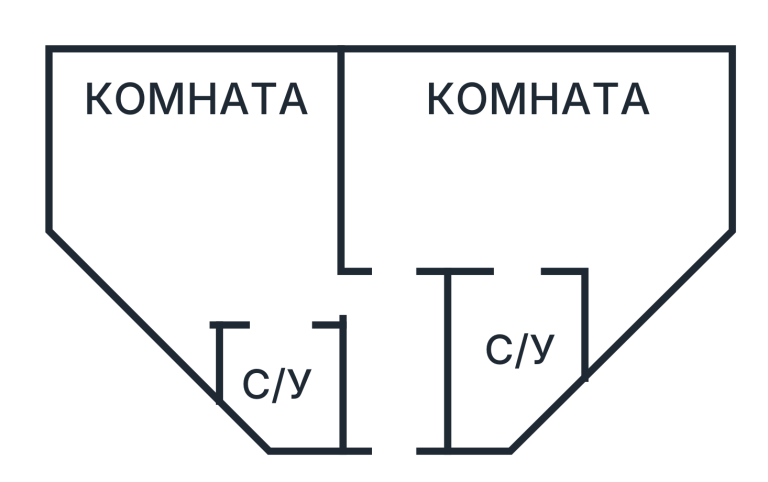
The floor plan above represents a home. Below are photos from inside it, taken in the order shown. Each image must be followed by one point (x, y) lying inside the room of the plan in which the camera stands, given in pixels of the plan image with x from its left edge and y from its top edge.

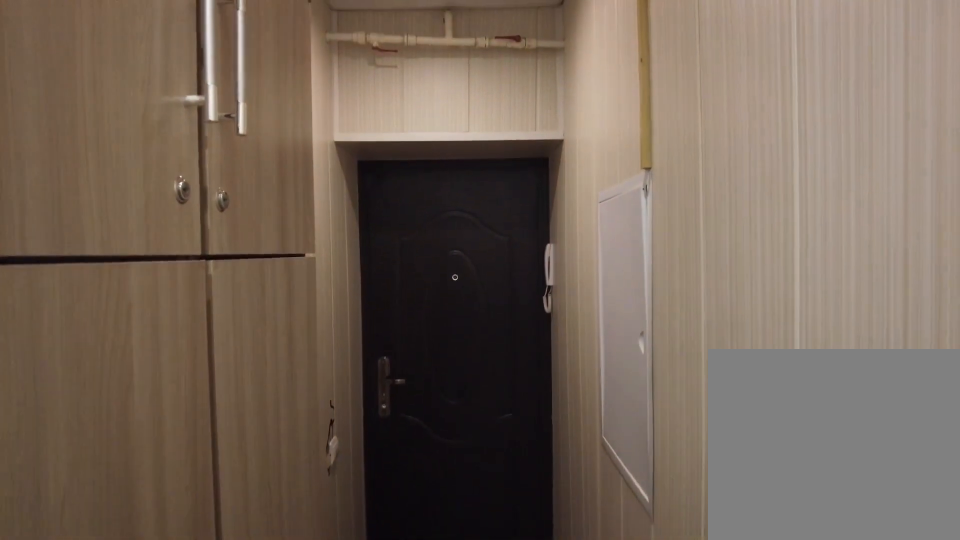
(403, 380)
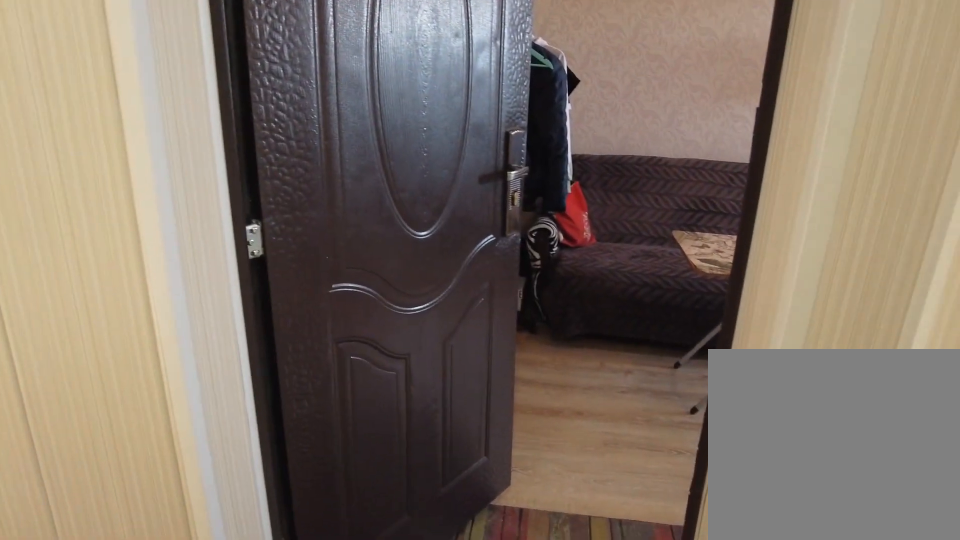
(403, 380)
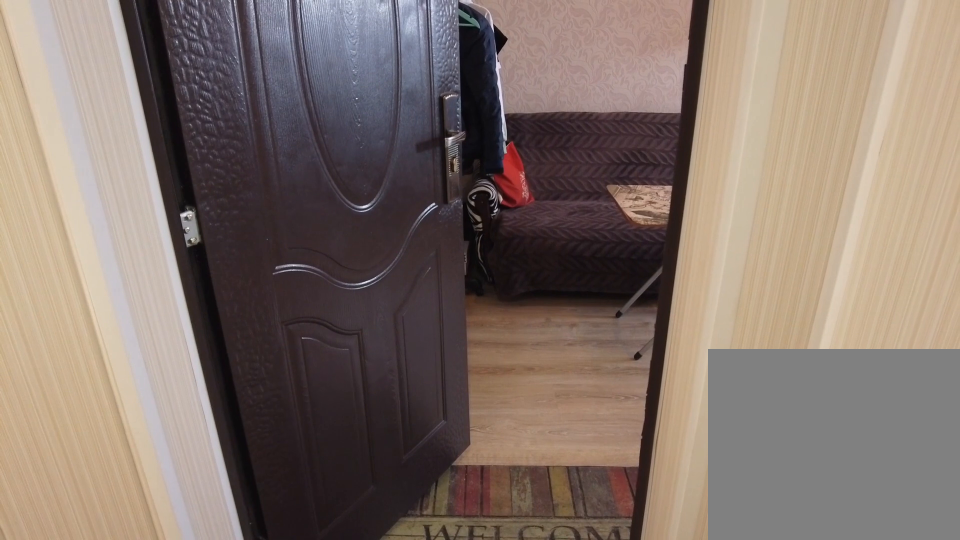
(403, 380)
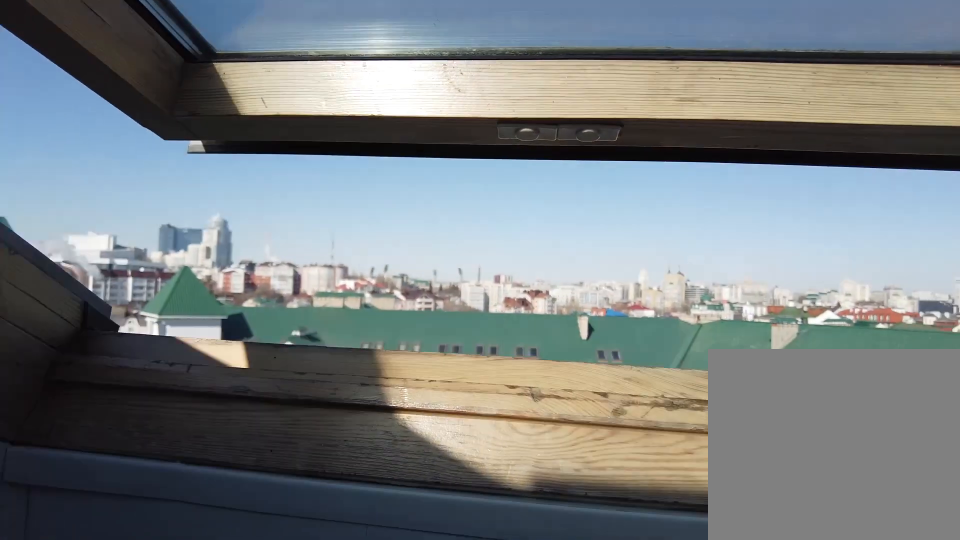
(694, 201)
